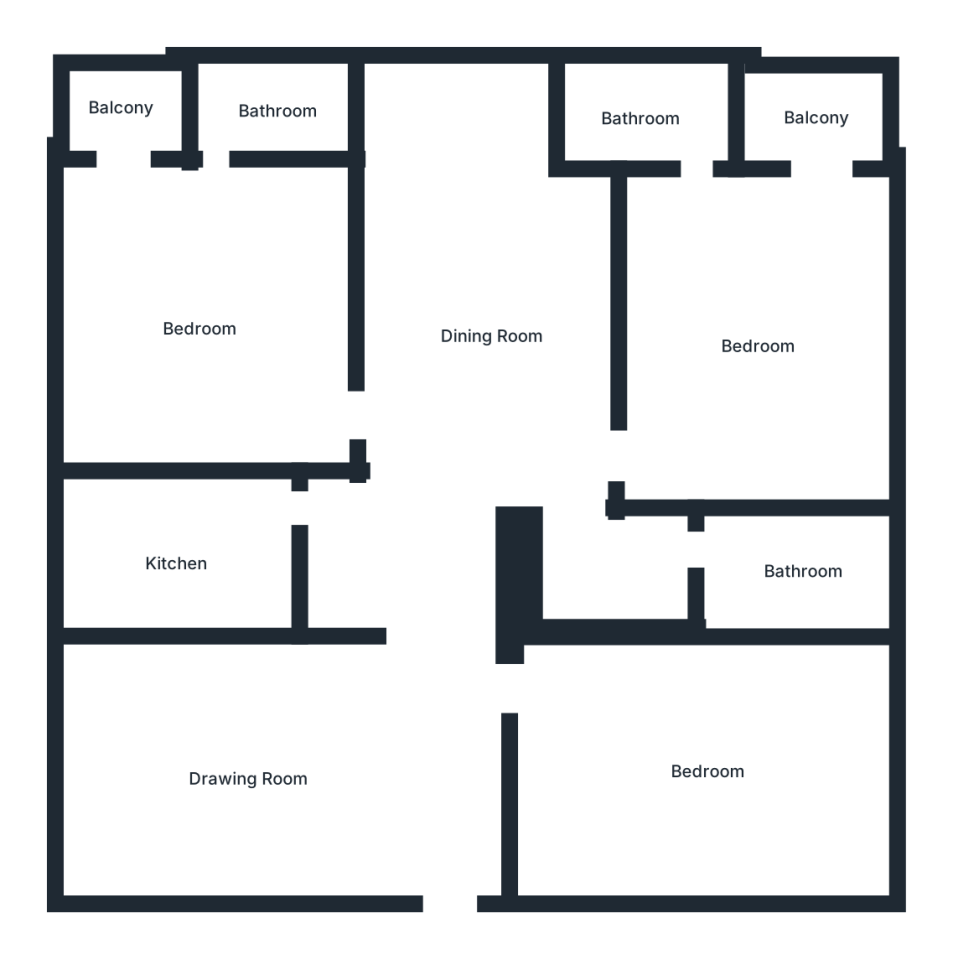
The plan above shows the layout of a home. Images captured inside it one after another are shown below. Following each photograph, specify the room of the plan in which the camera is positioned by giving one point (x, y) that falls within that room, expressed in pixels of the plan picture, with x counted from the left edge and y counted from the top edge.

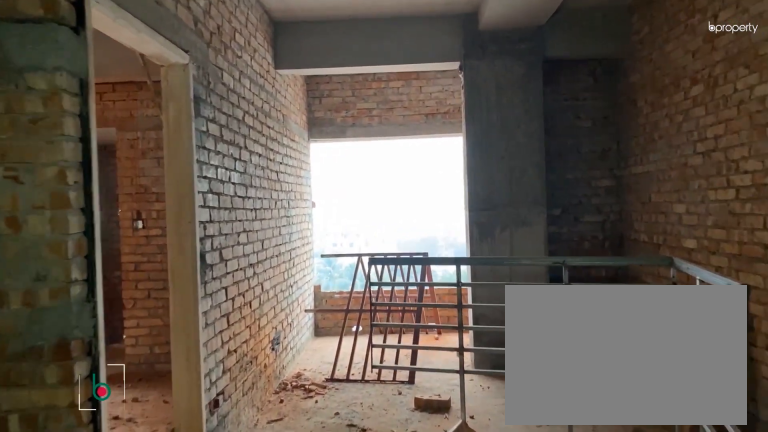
(492, 338)
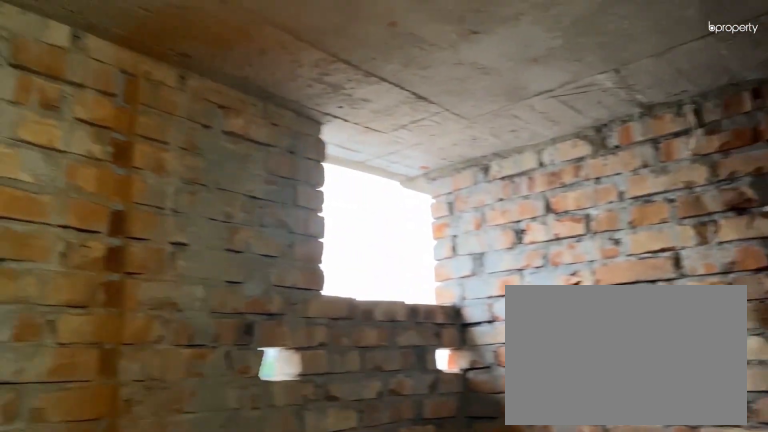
(276, 113)
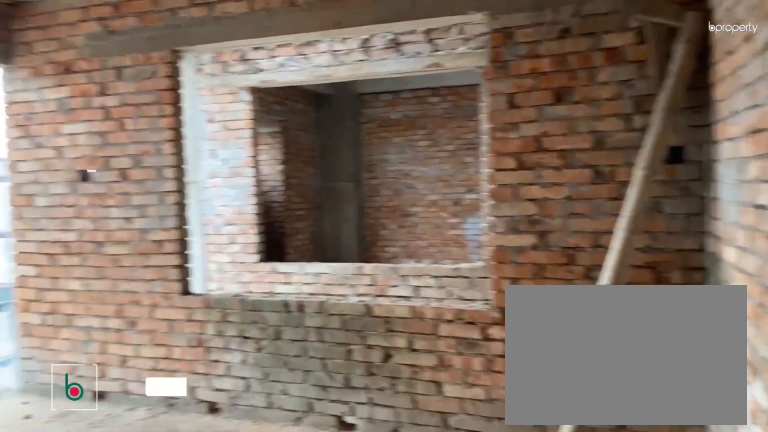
(757, 351)
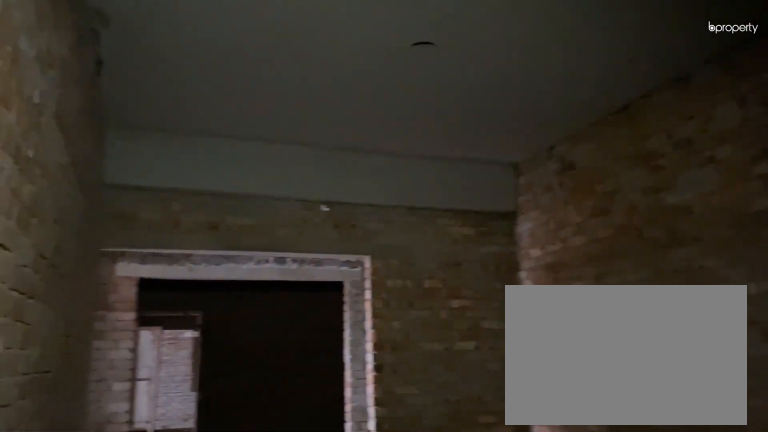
(711, 774)
